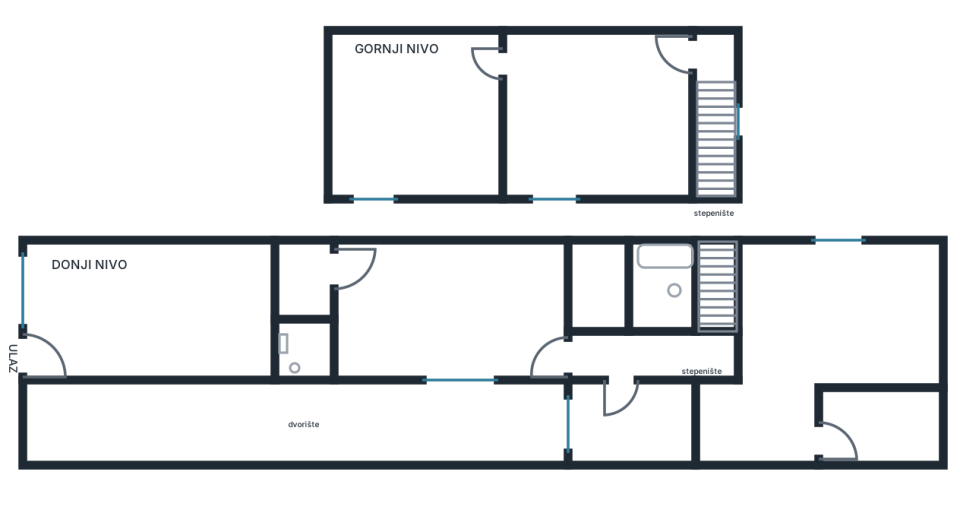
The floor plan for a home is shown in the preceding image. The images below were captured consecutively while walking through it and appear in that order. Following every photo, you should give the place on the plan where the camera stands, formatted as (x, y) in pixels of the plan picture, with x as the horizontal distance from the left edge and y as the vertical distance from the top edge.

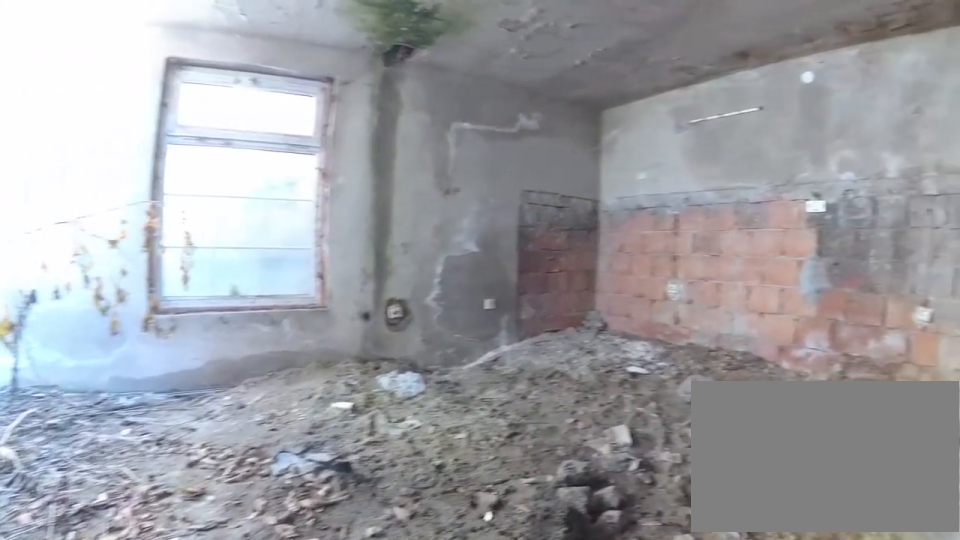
(772, 400)
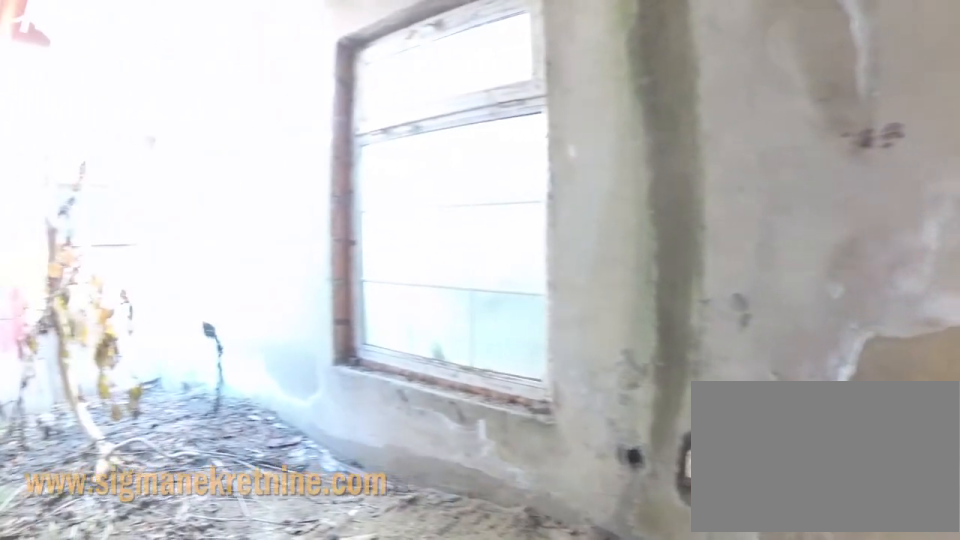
(839, 337)
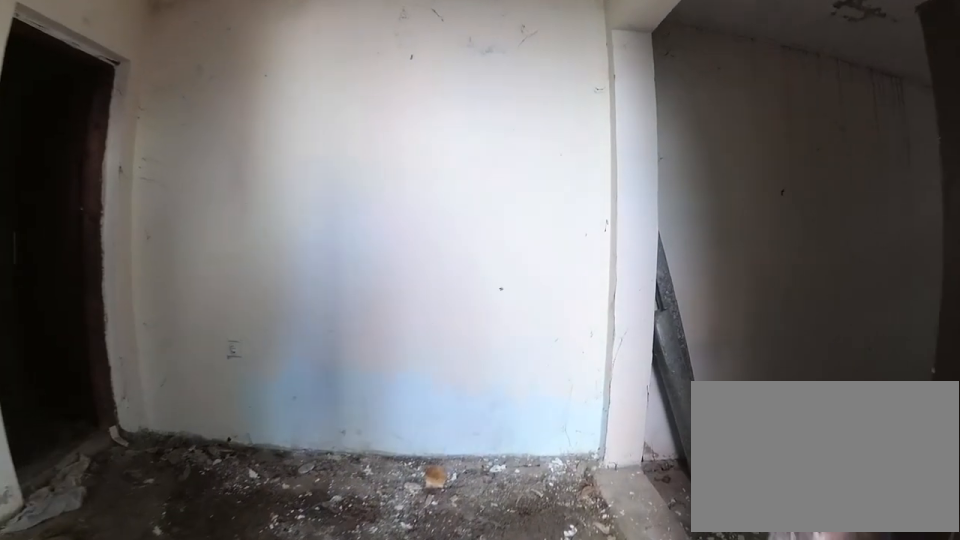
(791, 348)
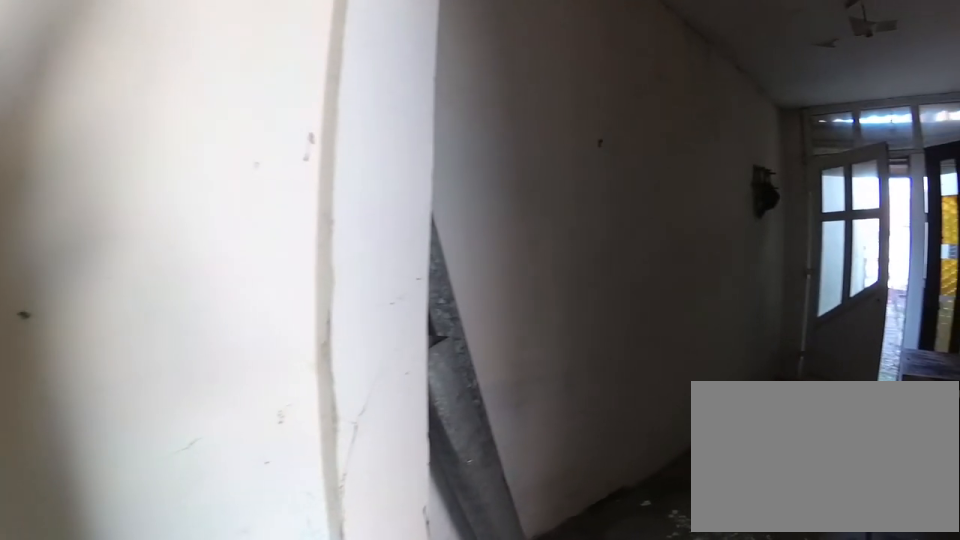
(805, 380)
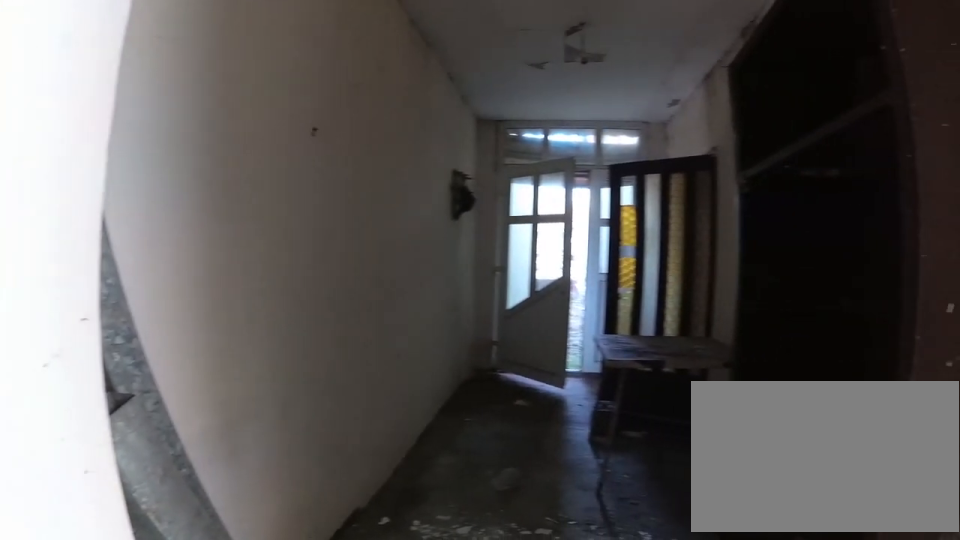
(805, 404)
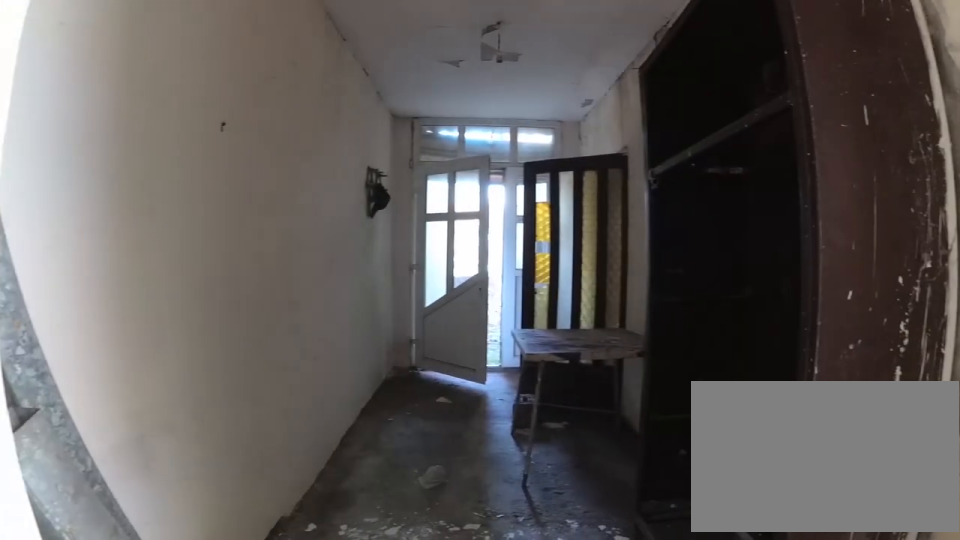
(802, 412)
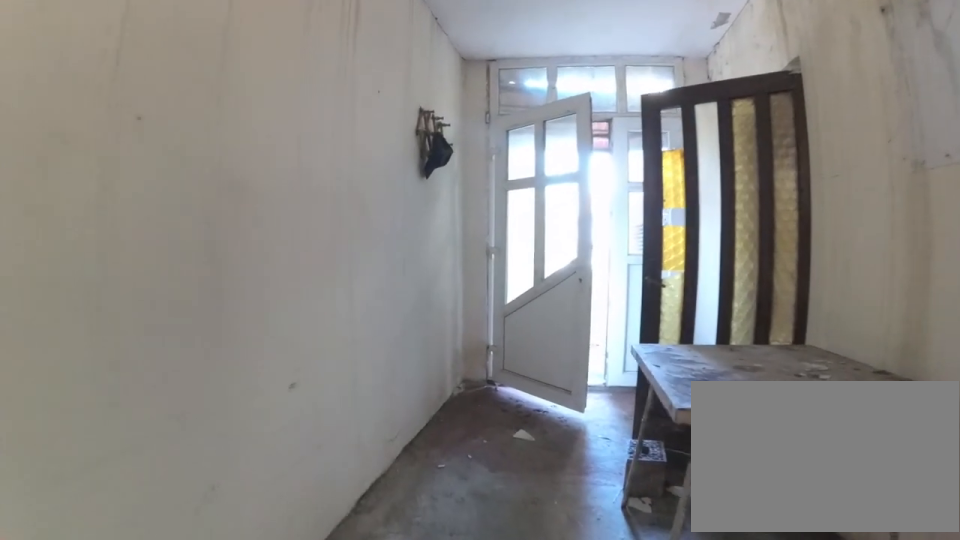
(733, 428)
